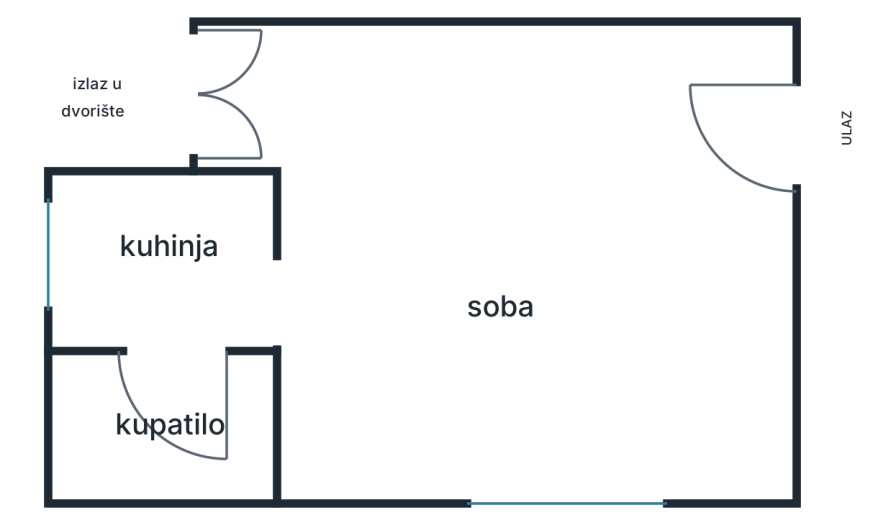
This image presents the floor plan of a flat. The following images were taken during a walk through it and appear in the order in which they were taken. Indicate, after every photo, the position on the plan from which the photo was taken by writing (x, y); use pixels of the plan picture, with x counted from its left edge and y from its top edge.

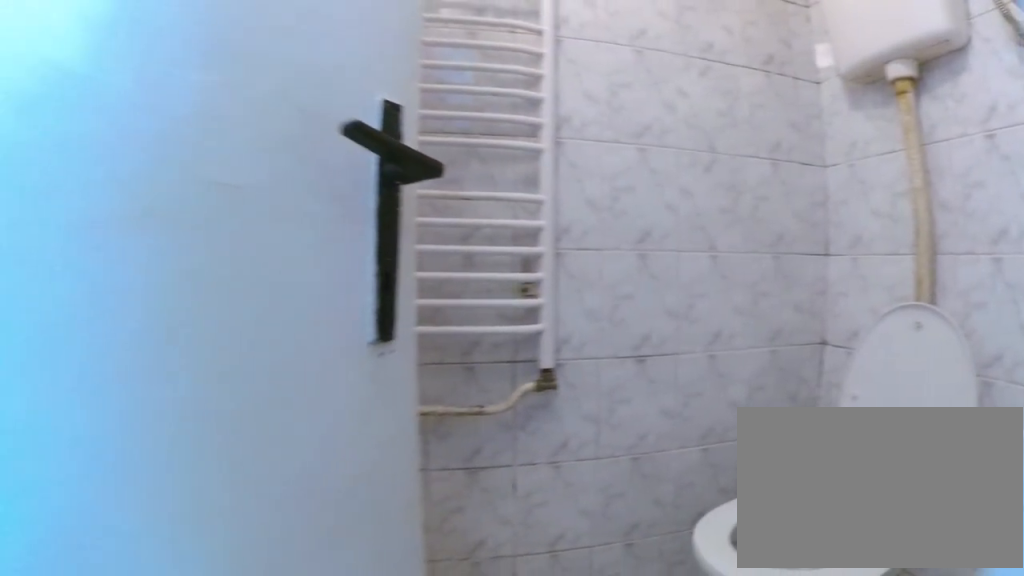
(195, 352)
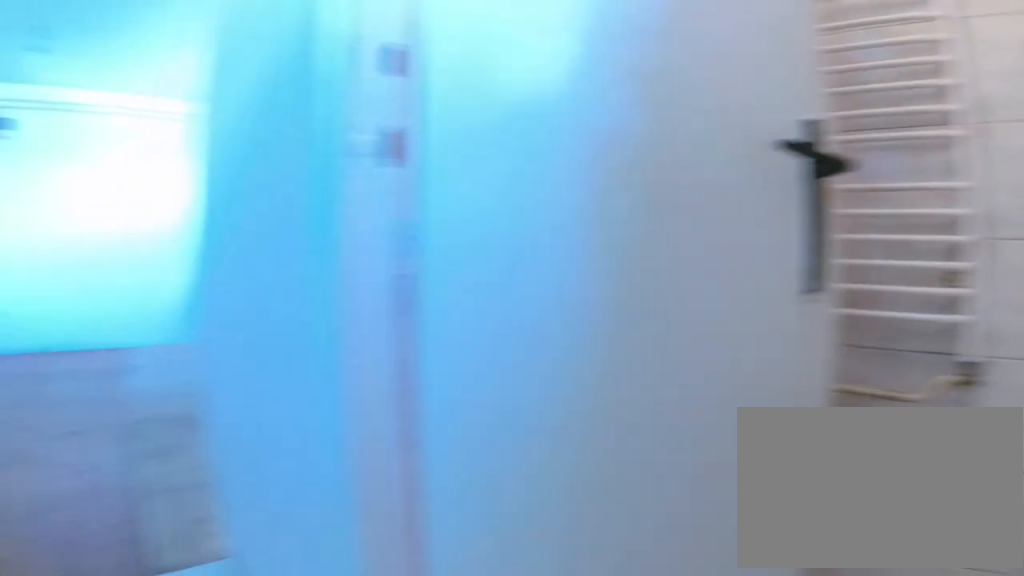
(187, 322)
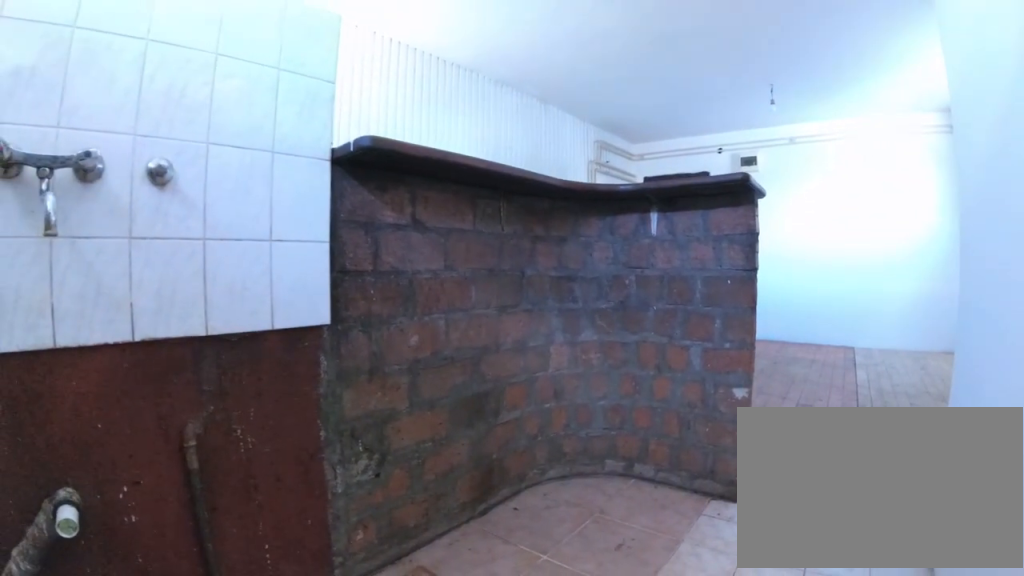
(137, 295)
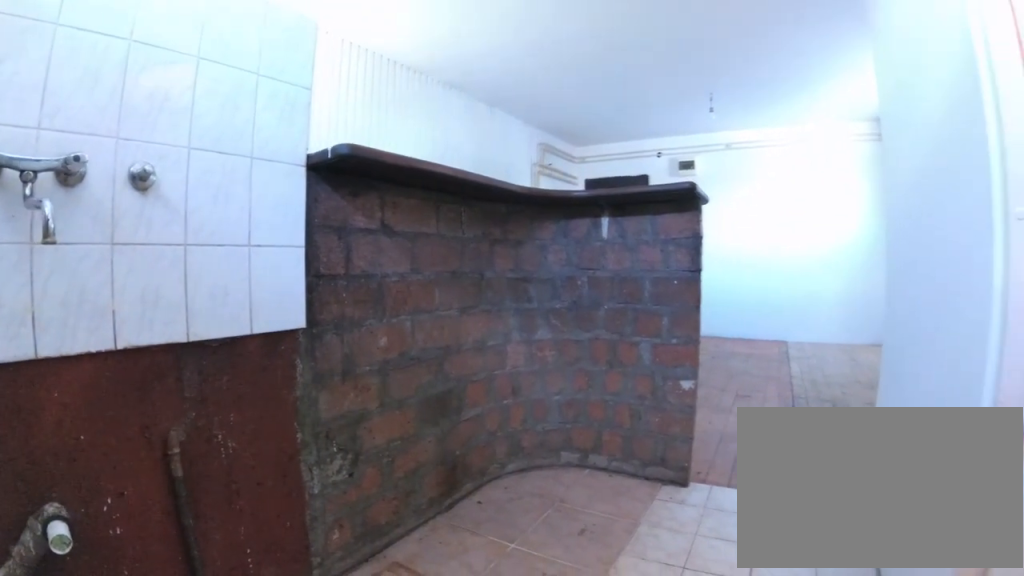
(127, 292)
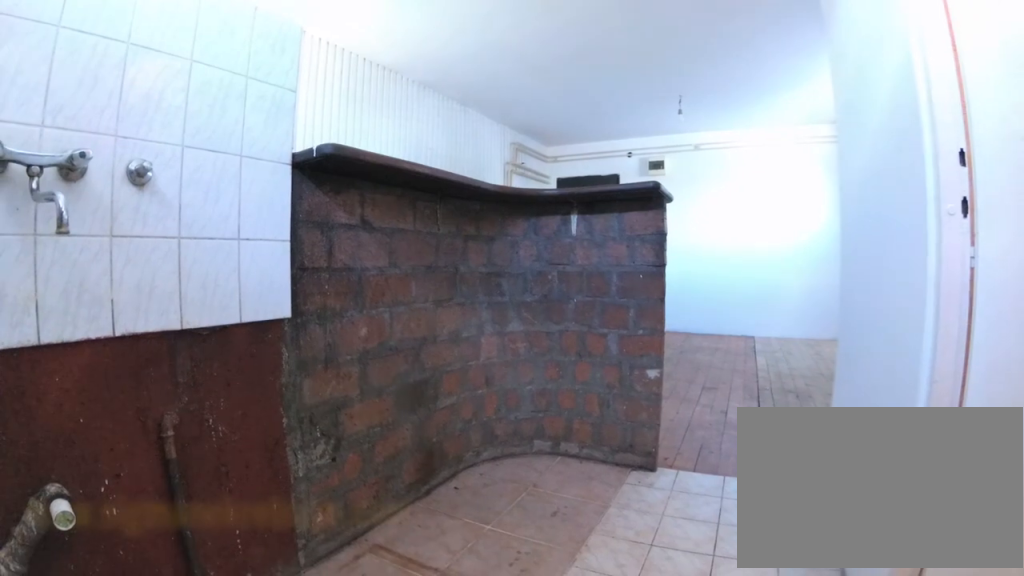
(117, 288)
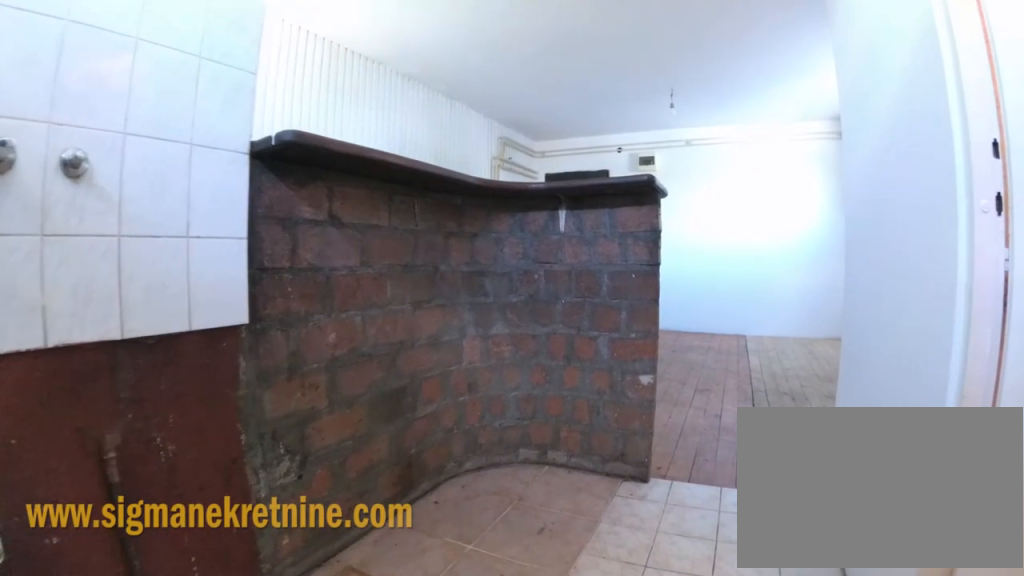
(122, 287)
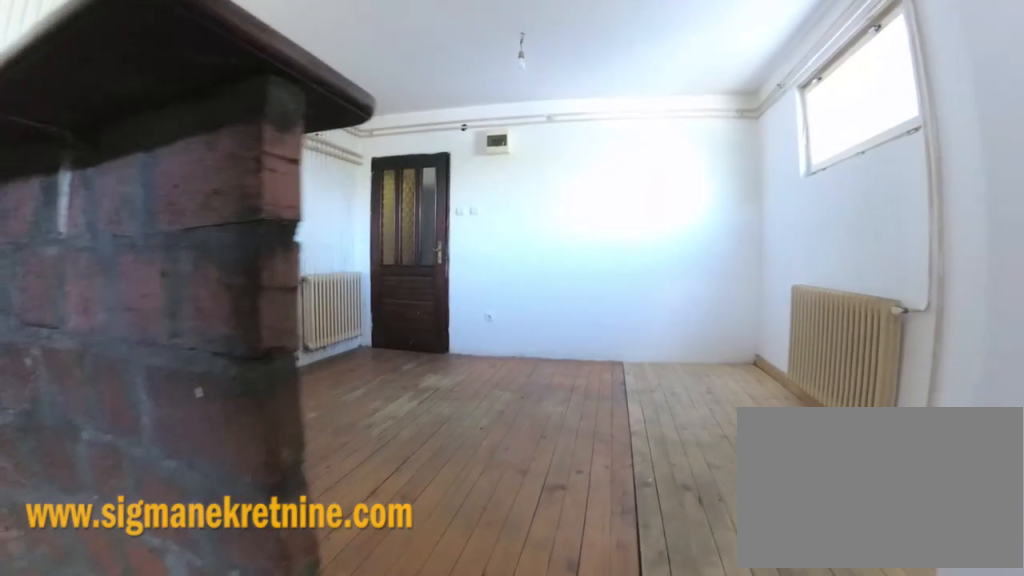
(249, 287)
